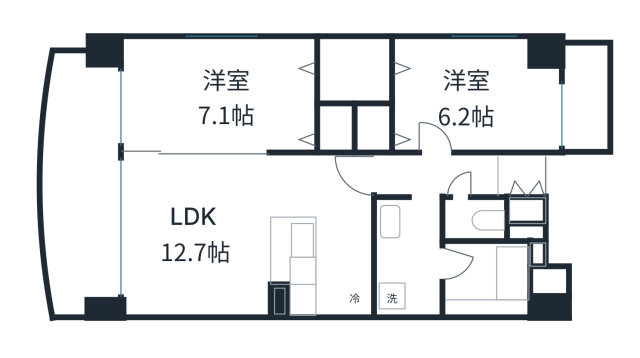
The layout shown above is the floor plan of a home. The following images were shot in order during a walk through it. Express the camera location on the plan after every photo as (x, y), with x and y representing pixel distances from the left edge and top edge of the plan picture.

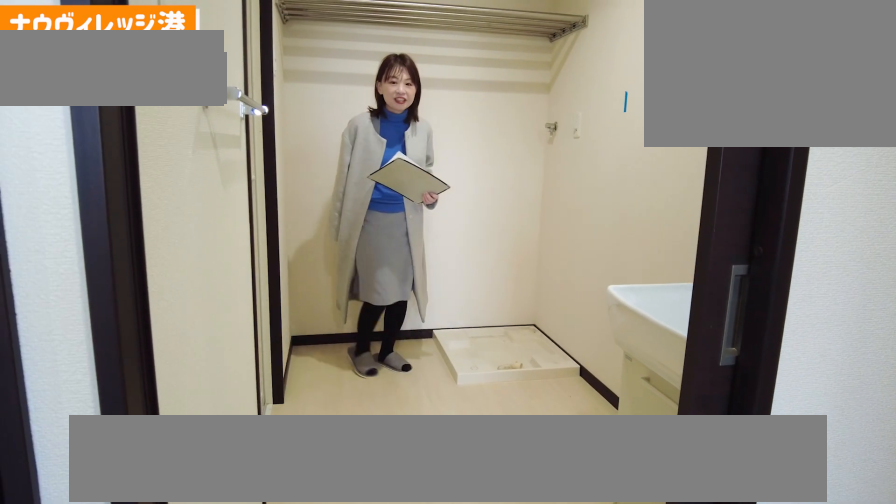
(412, 259)
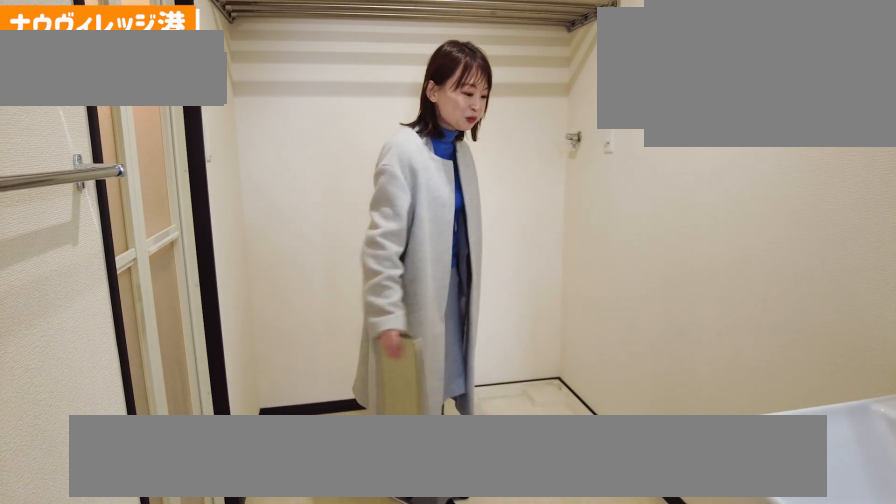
(412, 259)
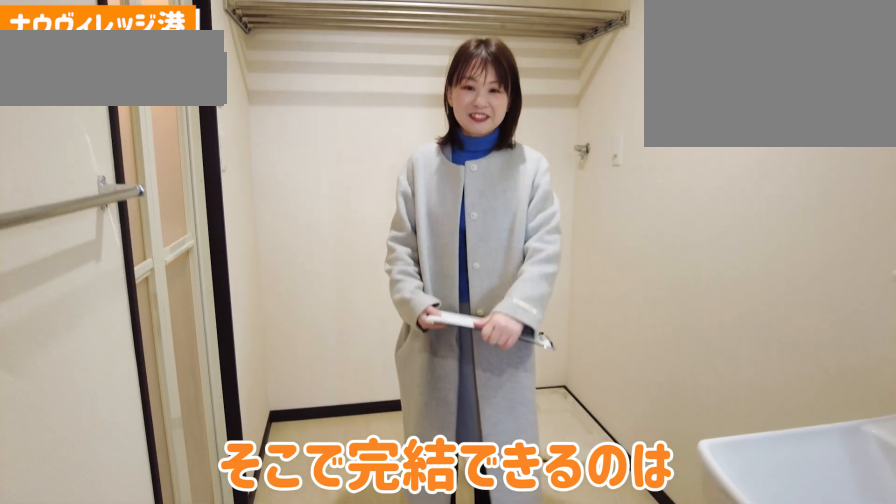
(412, 259)
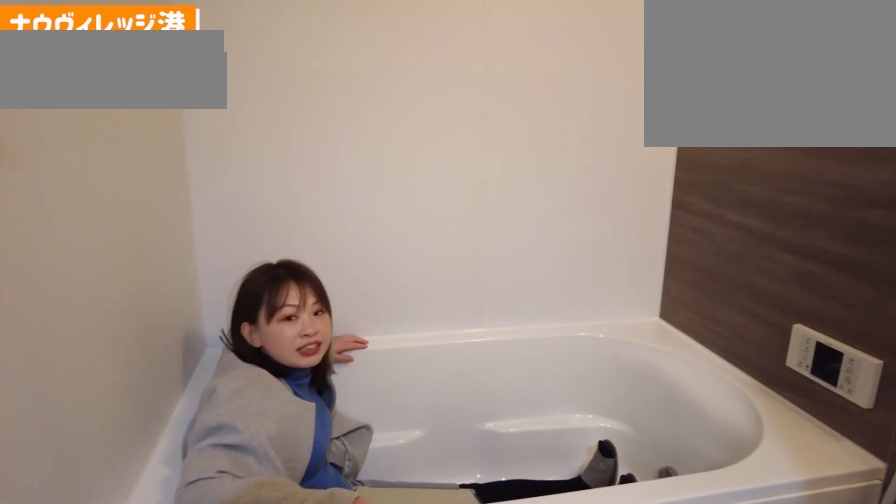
(477, 273)
